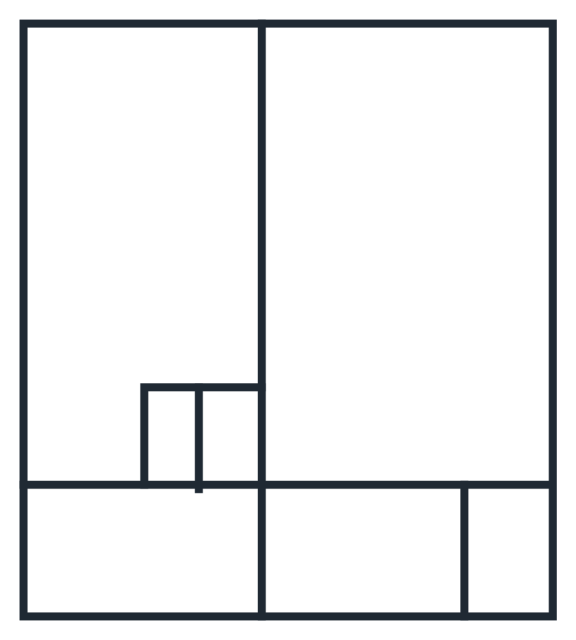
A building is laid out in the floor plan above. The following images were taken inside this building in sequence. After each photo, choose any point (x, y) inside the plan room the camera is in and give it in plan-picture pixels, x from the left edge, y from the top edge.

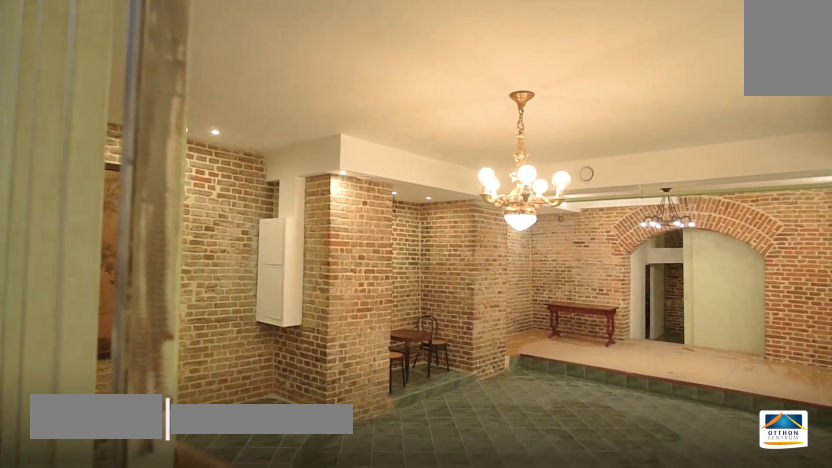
(419, 265)
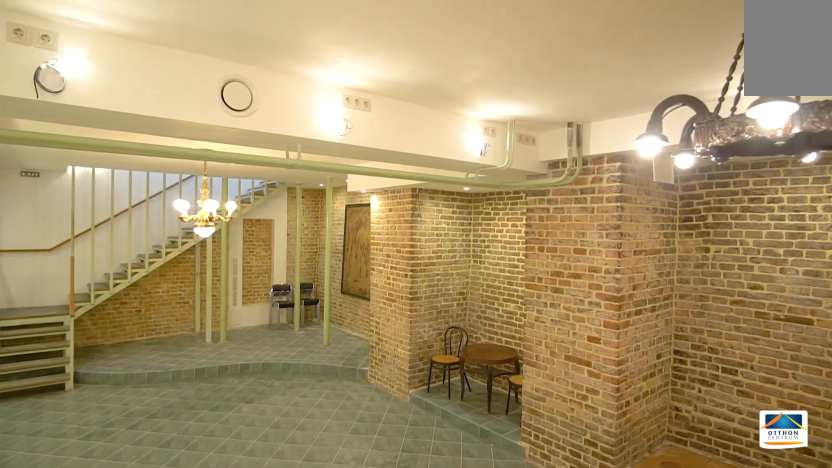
(418, 264)
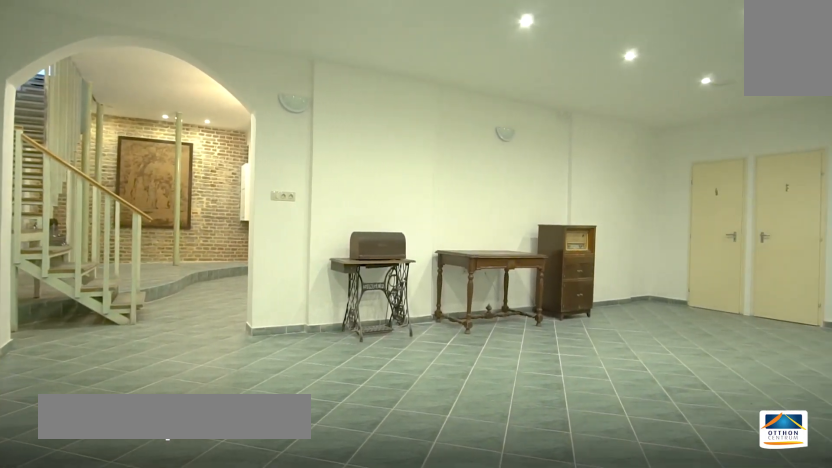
(142, 243)
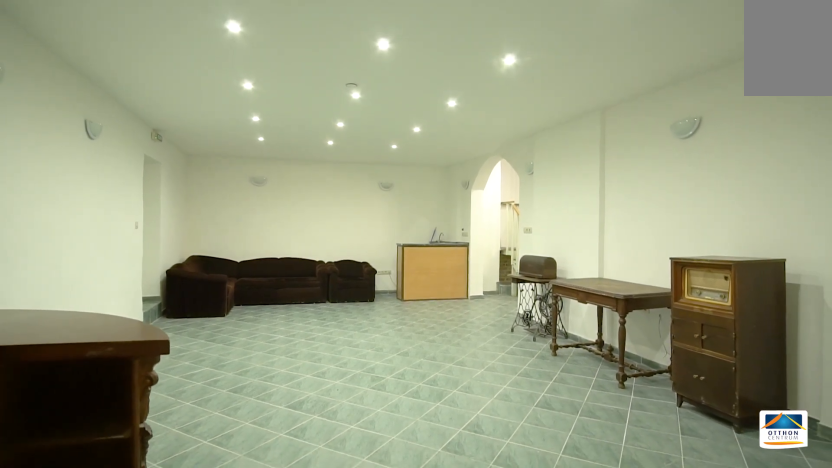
(142, 243)
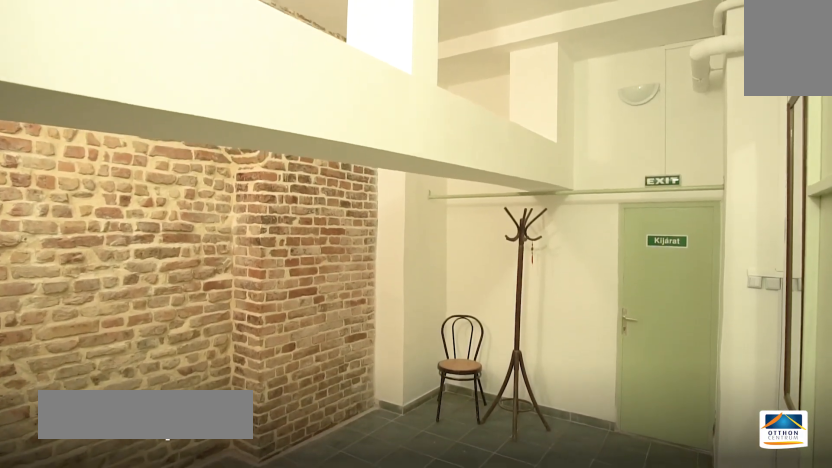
(356, 552)
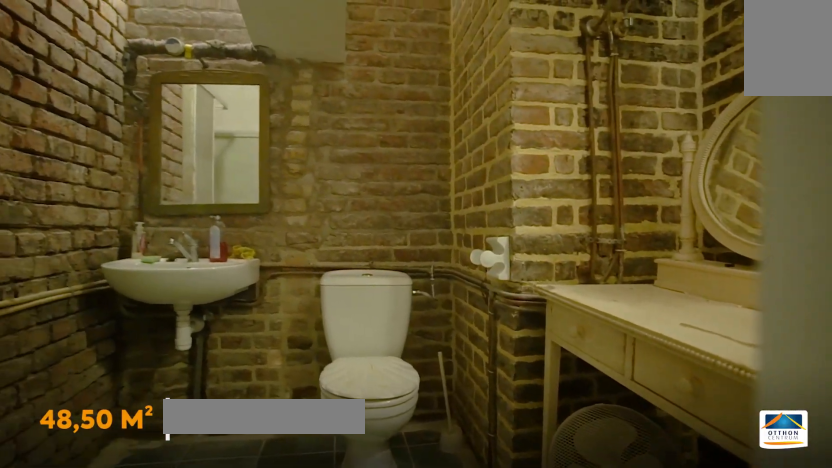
(509, 546)
